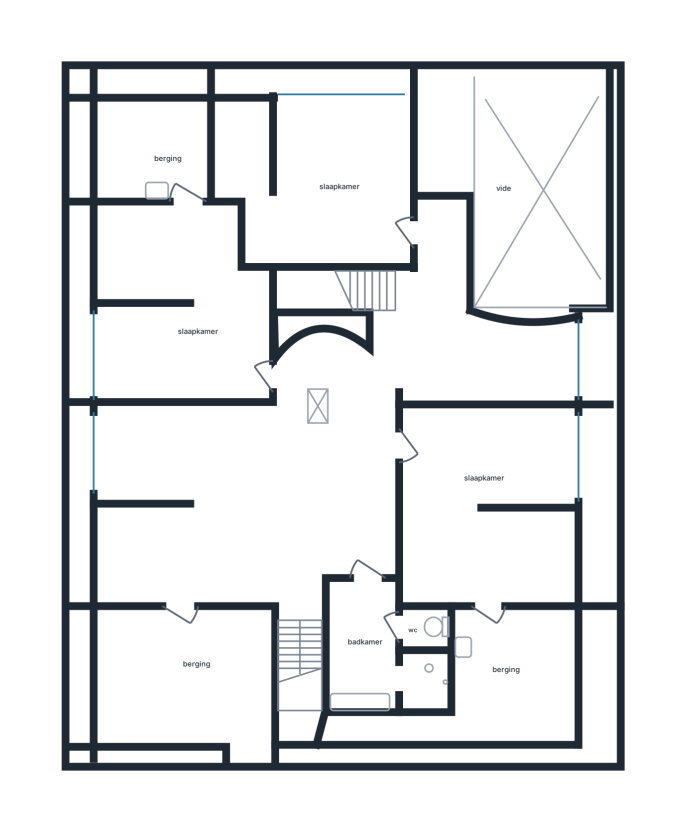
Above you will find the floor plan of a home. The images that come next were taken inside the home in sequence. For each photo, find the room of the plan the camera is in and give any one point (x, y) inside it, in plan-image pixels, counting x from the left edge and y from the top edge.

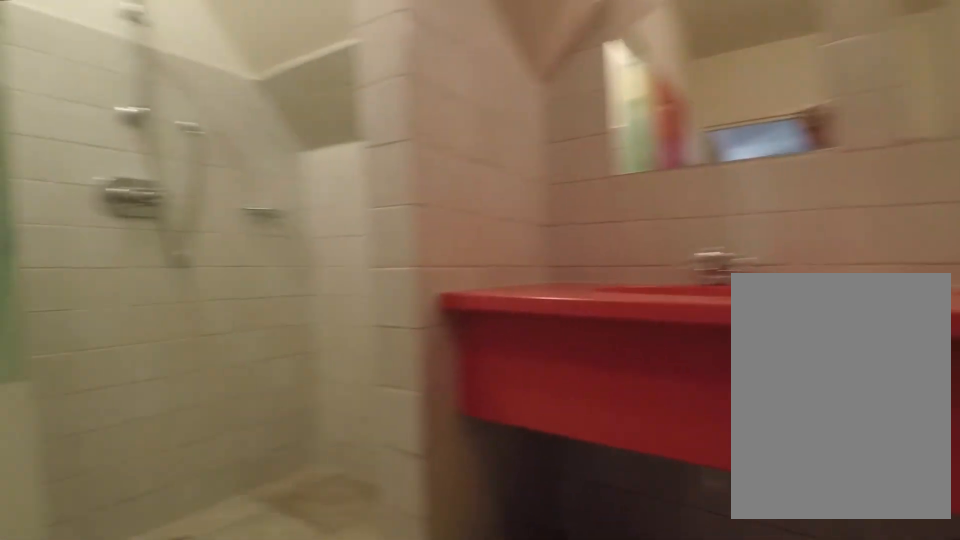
(378, 654)
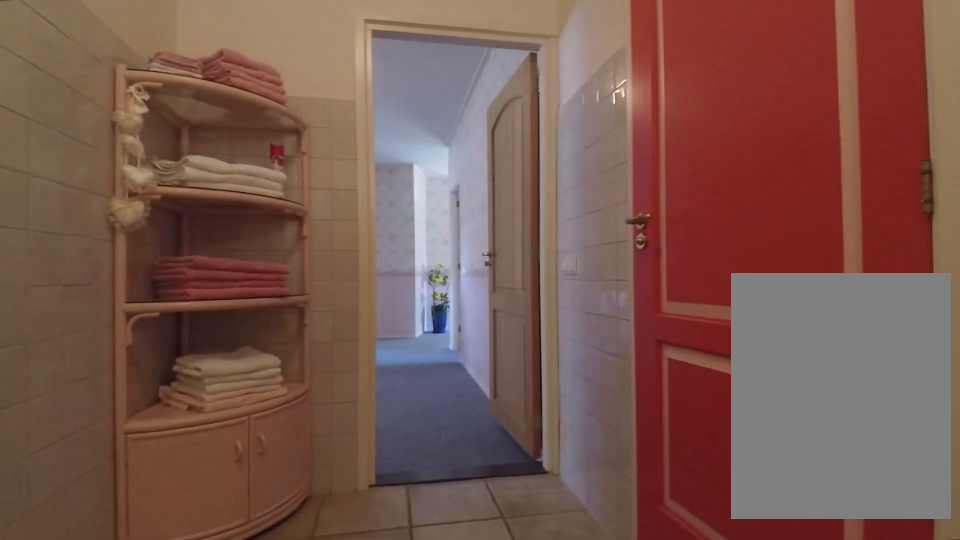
(378, 654)
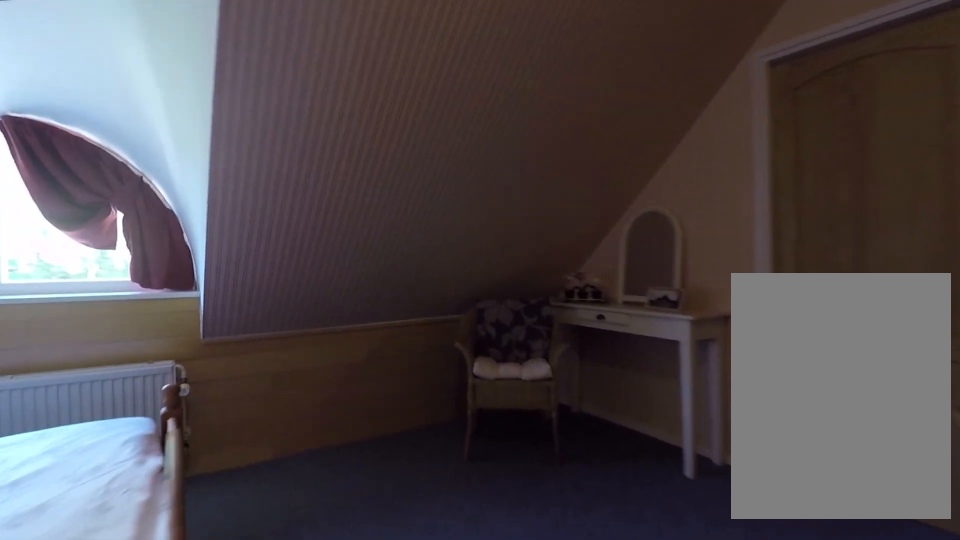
(481, 500)
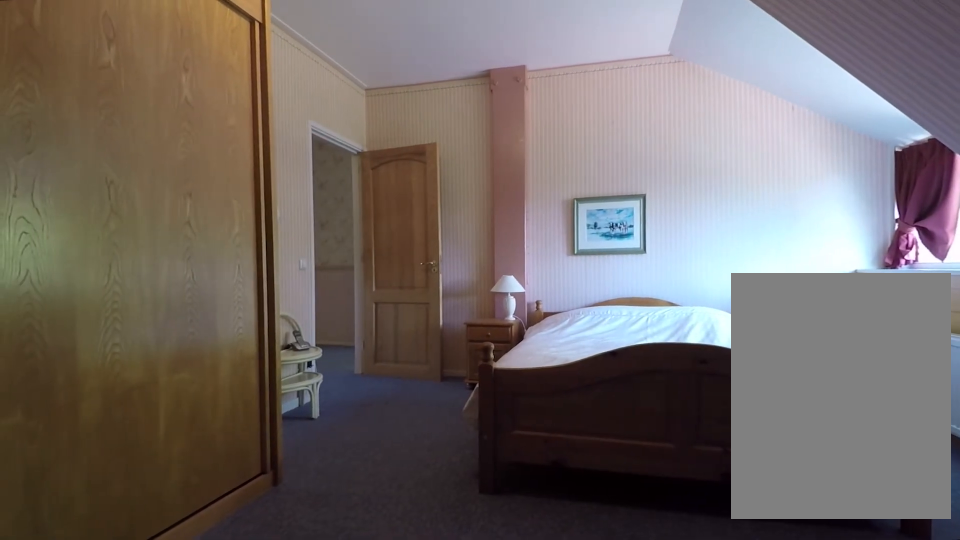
(481, 500)
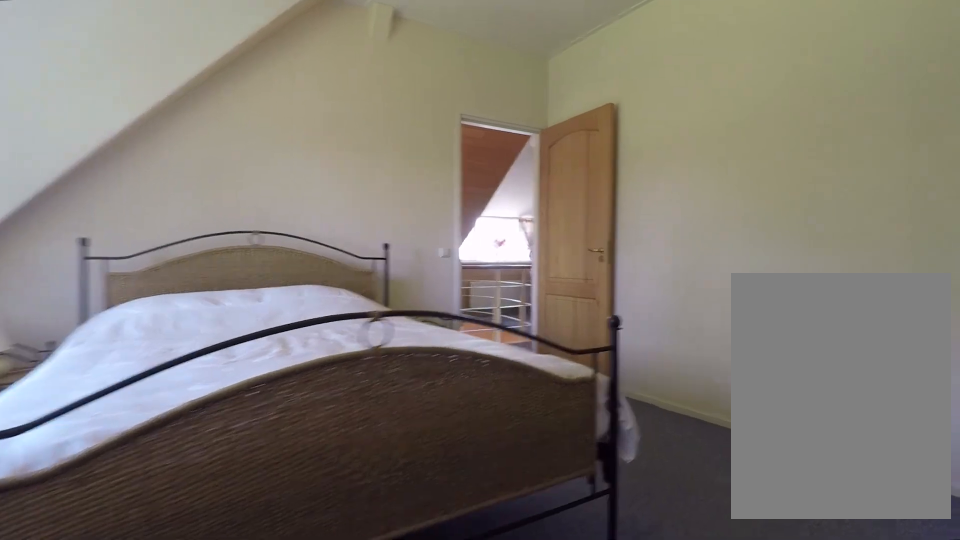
(321, 182)
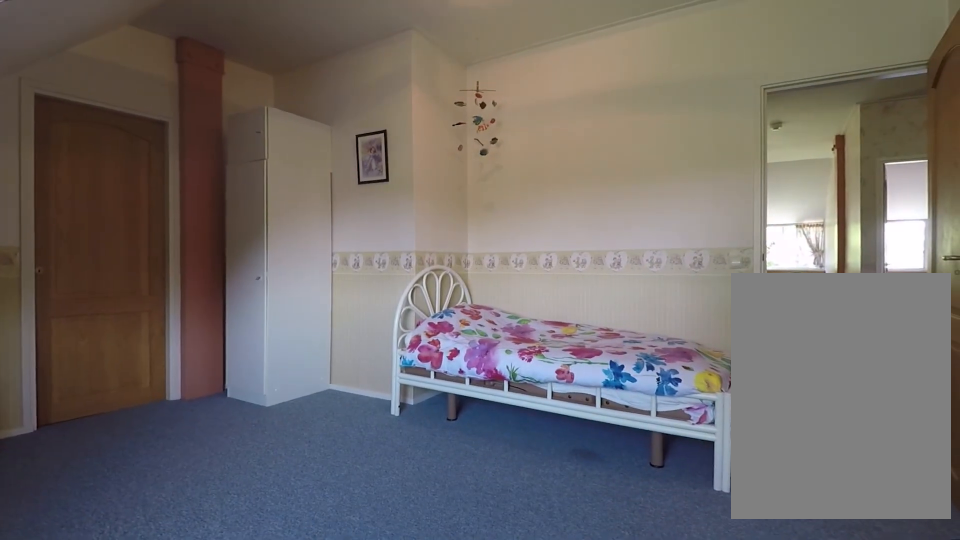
(185, 312)
